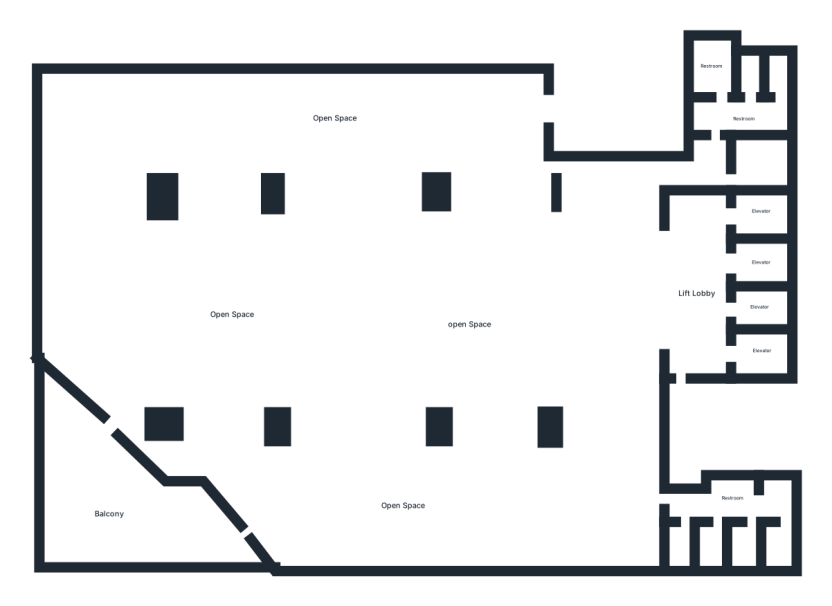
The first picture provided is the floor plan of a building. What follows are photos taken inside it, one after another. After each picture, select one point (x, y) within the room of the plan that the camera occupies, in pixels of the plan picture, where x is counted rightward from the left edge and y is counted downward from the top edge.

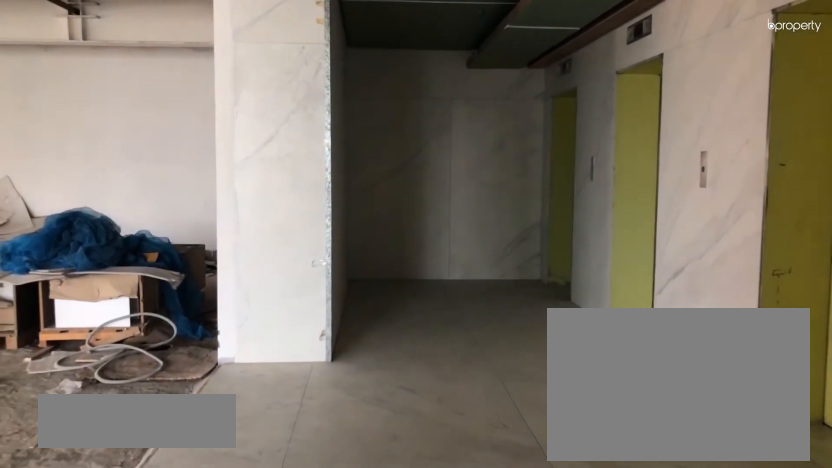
(697, 290)
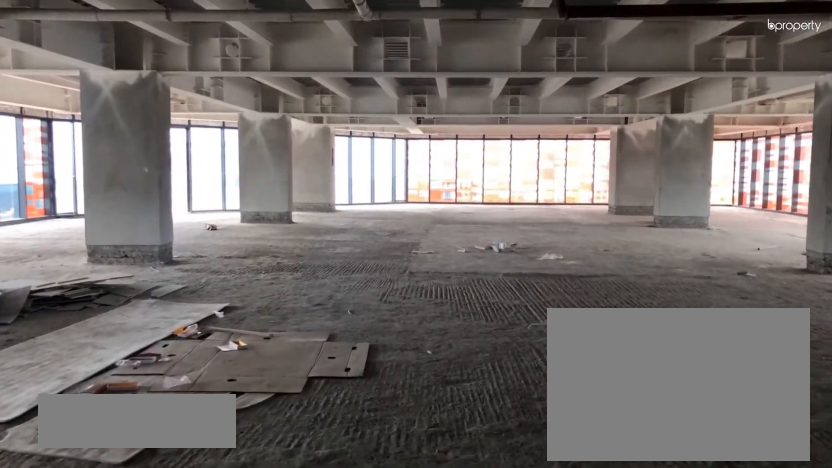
(624, 293)
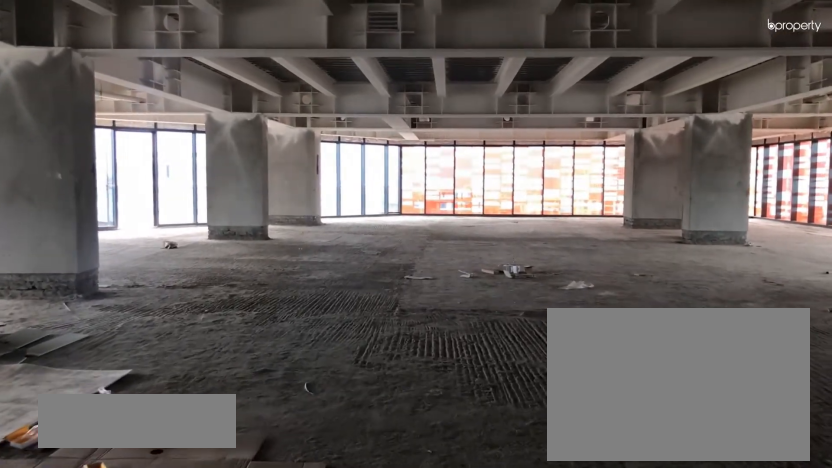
(514, 297)
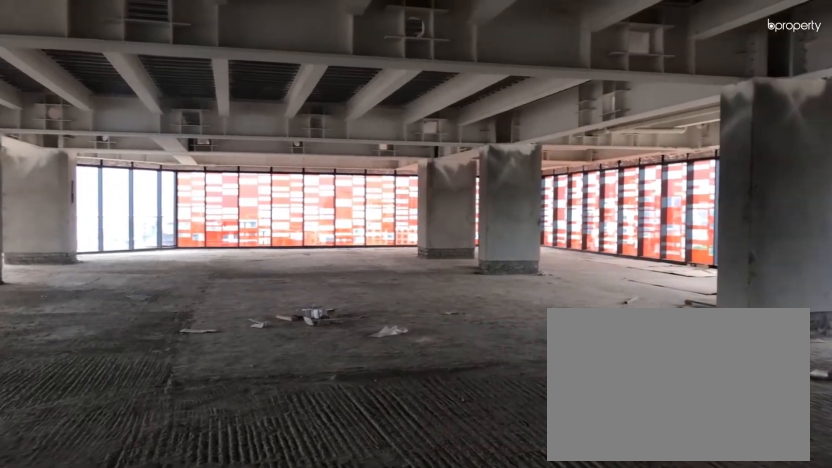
(382, 282)
